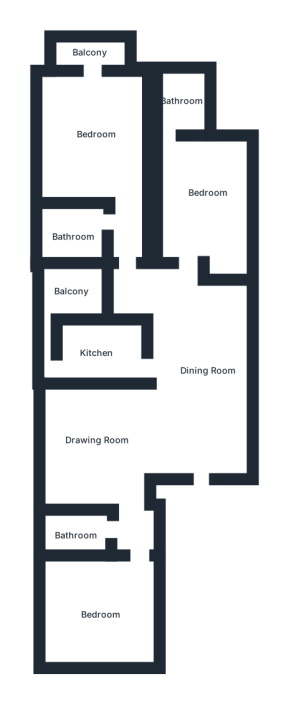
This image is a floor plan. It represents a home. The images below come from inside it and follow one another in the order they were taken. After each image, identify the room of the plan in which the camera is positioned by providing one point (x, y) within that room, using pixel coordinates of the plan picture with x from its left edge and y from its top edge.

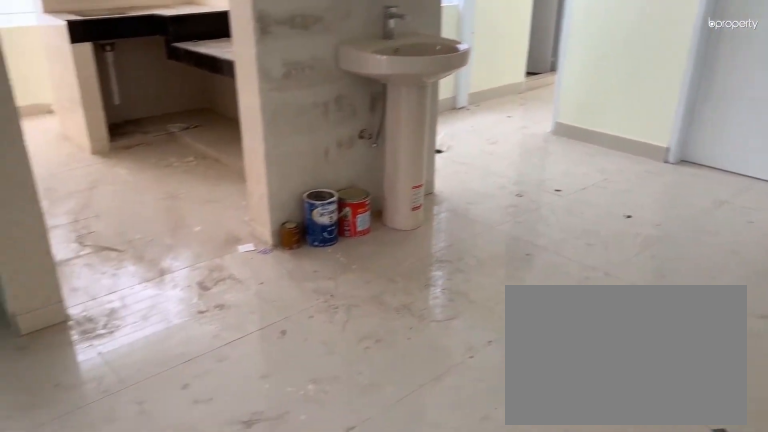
(198, 360)
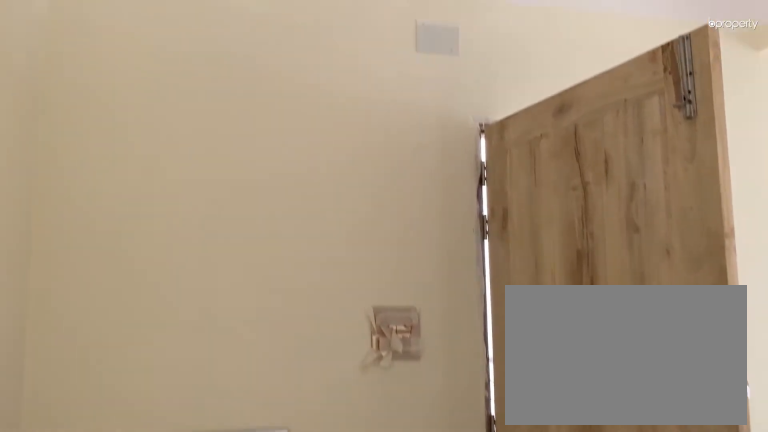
(198, 360)
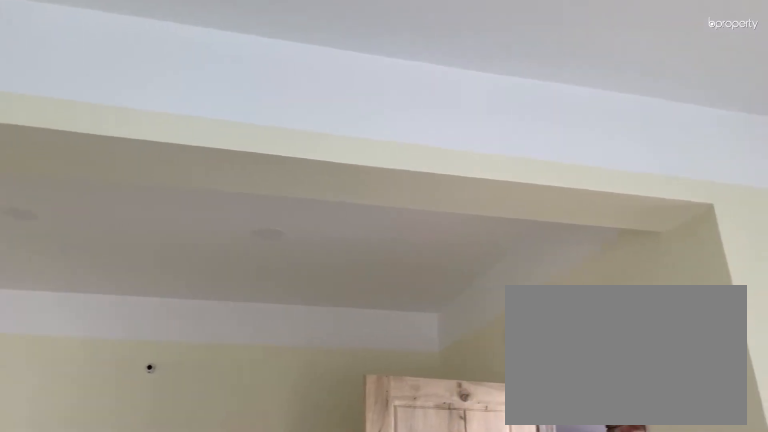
(91, 435)
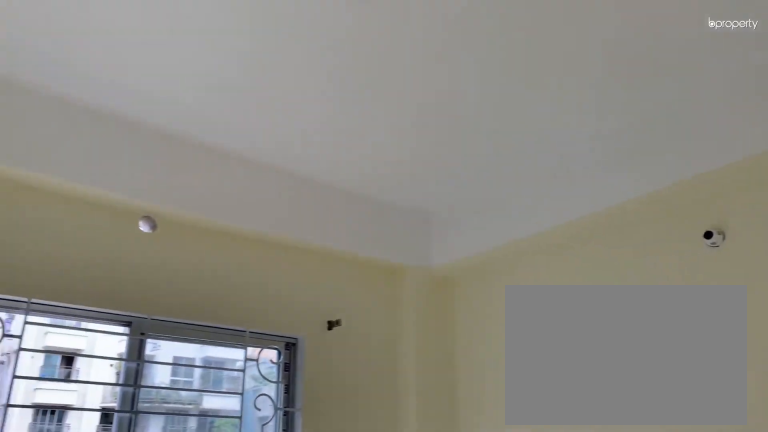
(99, 612)
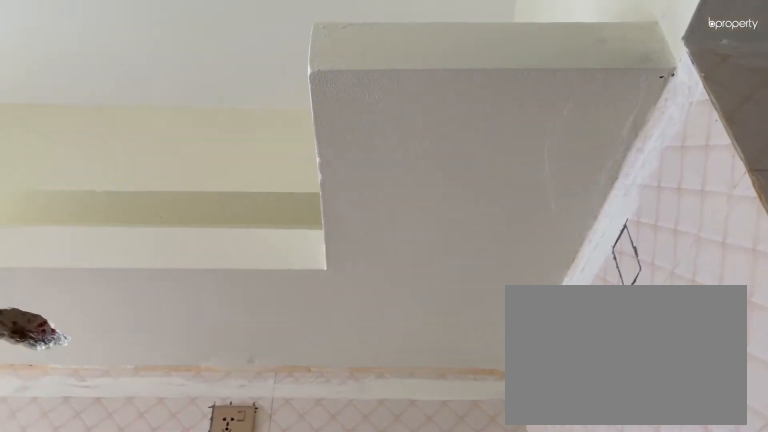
(100, 349)
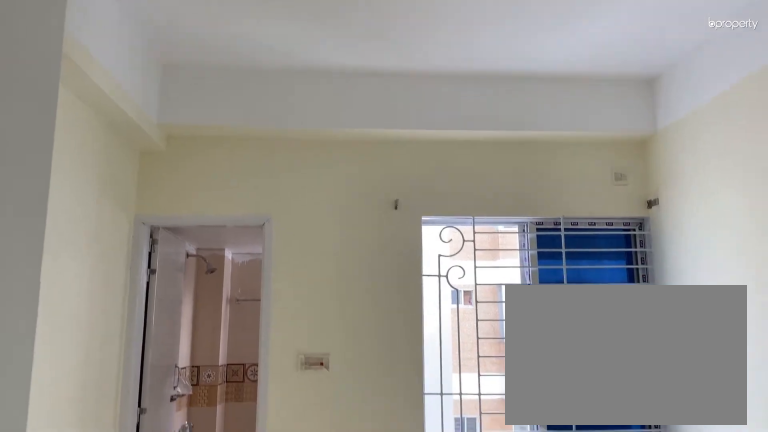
(197, 201)
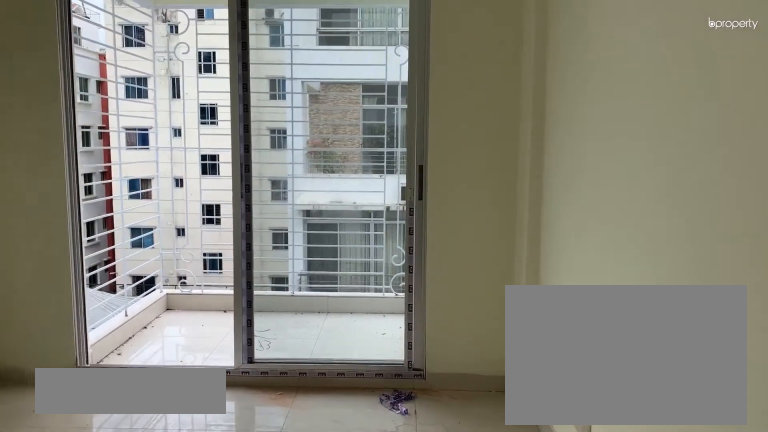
(88, 126)
